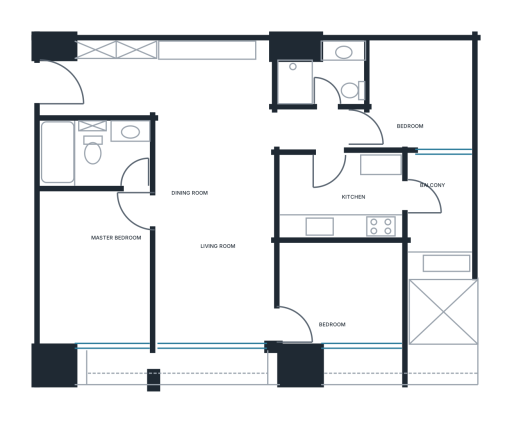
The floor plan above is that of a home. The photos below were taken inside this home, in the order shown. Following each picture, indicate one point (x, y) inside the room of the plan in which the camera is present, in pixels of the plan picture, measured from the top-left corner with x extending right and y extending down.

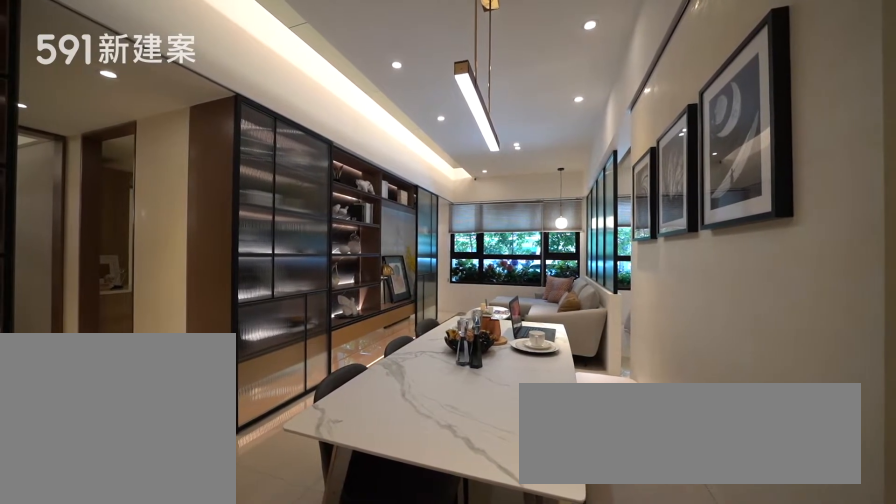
(214, 232)
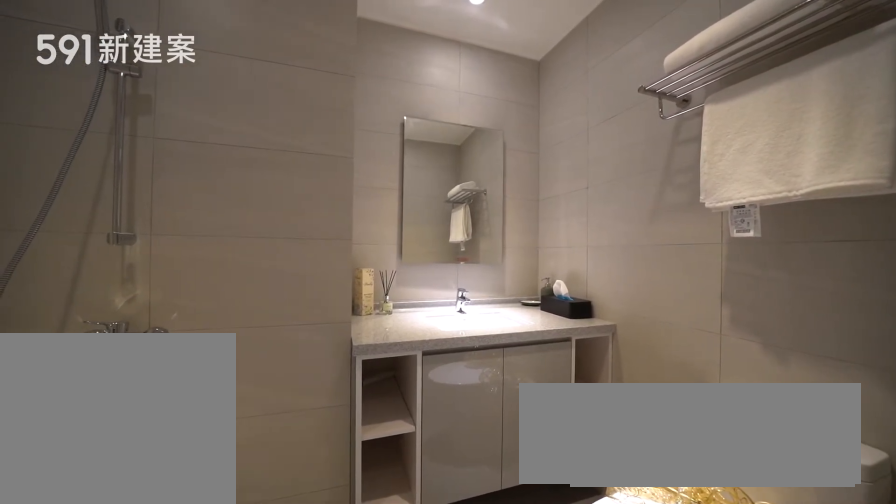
(323, 71)
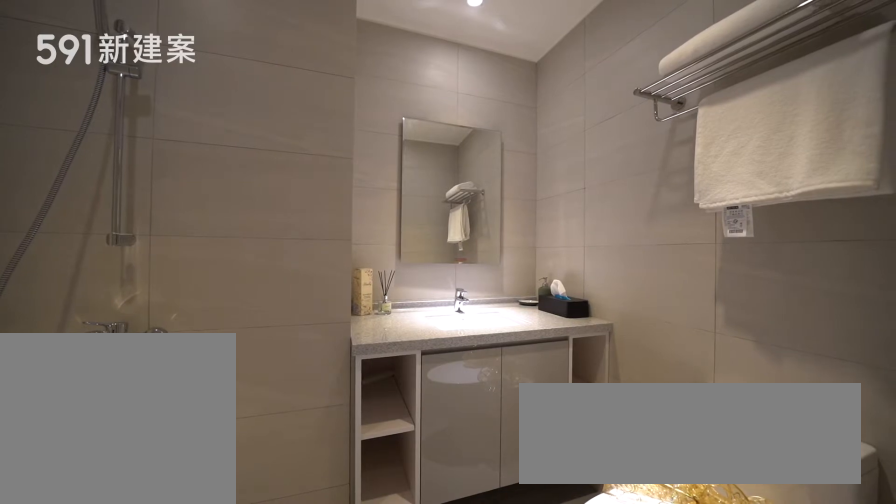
(323, 71)
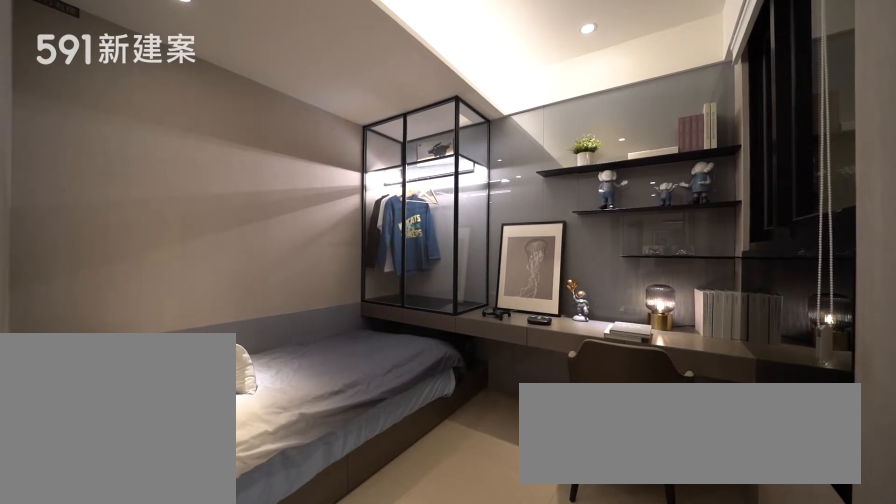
(417, 96)
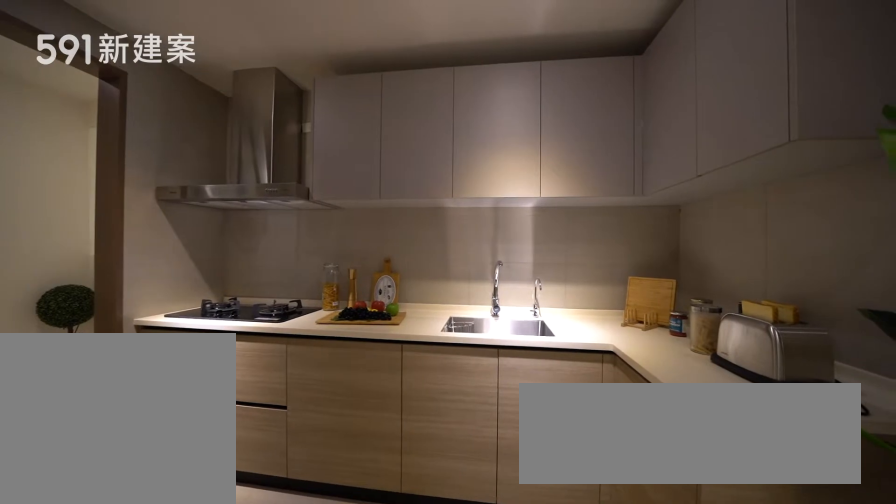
(342, 194)
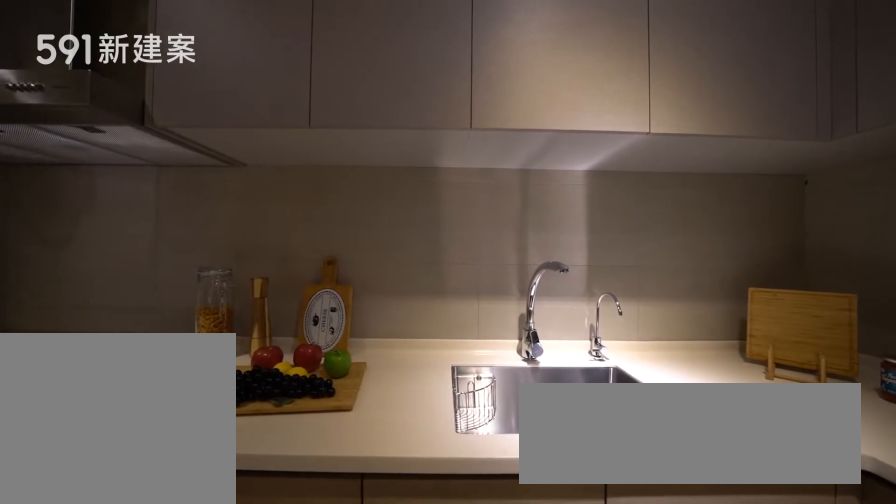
(342, 194)
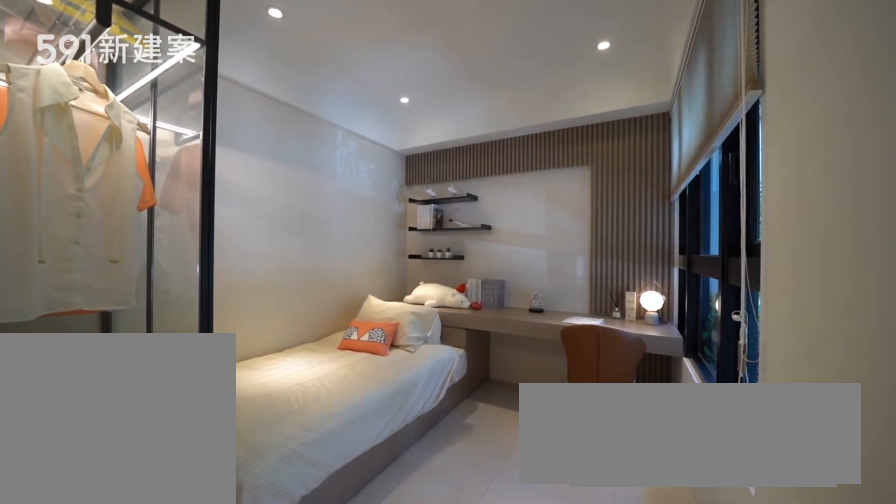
(342, 294)
